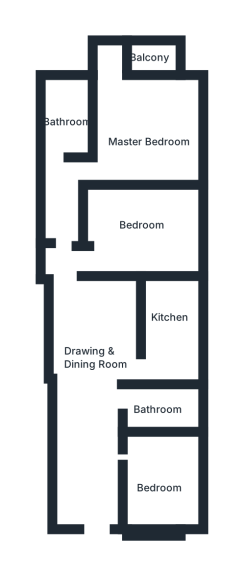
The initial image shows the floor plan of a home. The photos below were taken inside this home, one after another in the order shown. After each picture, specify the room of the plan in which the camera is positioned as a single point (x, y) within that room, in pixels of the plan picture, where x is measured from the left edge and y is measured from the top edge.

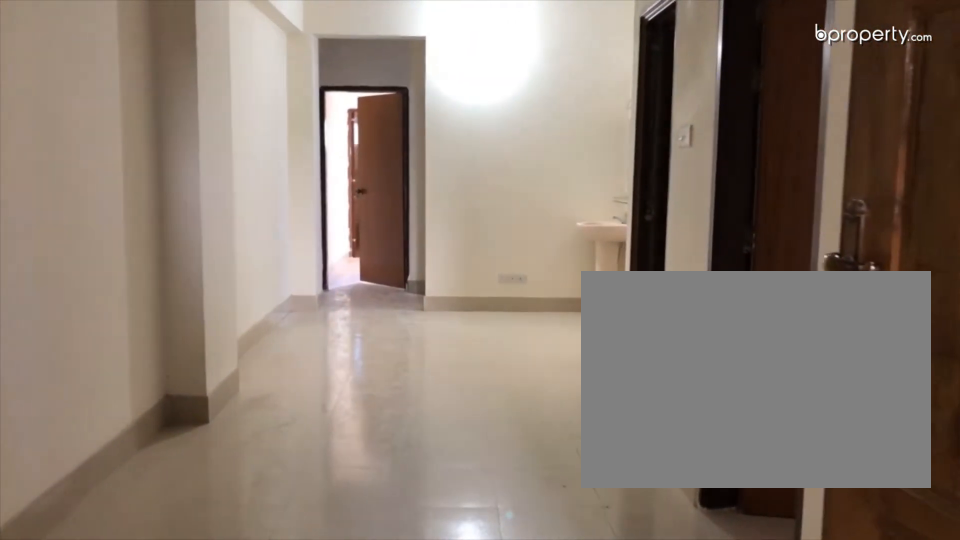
(88, 449)
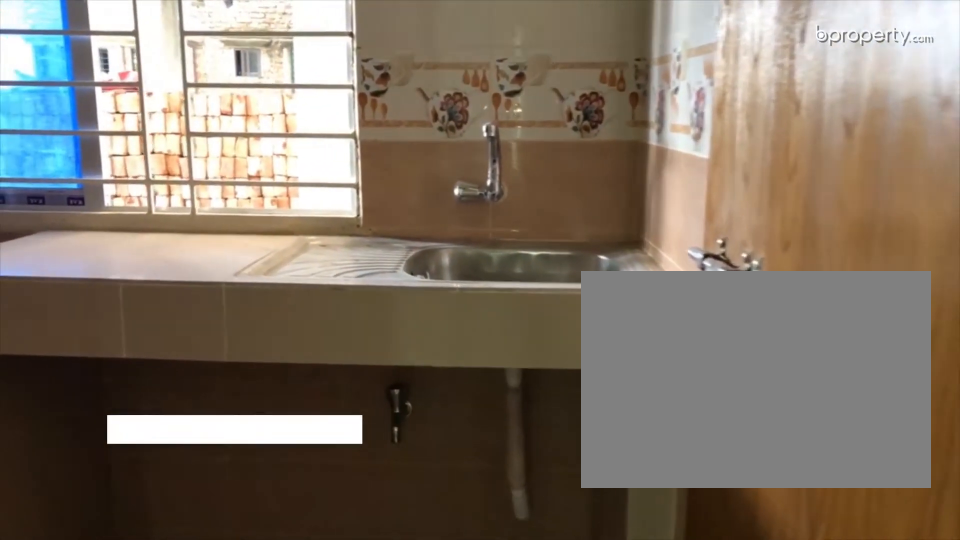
(170, 337)
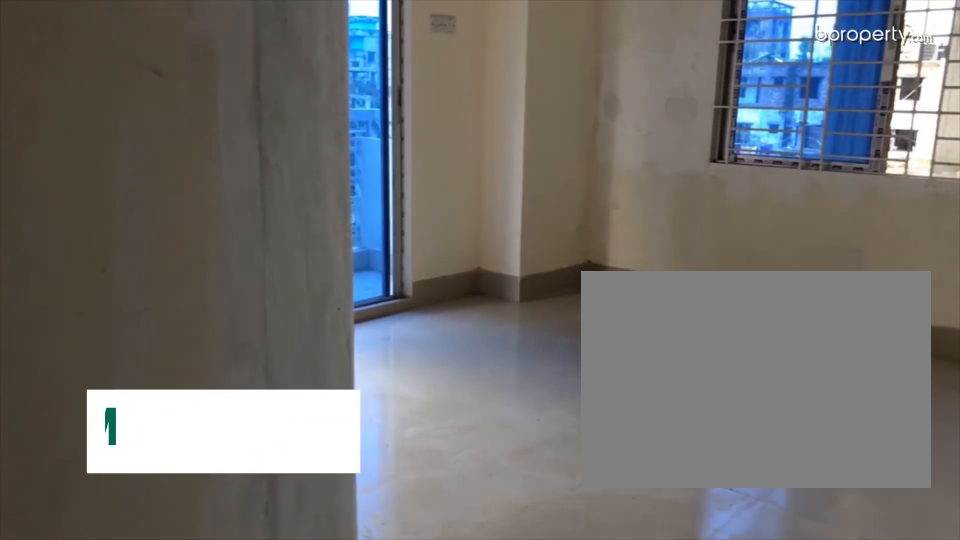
(155, 140)
